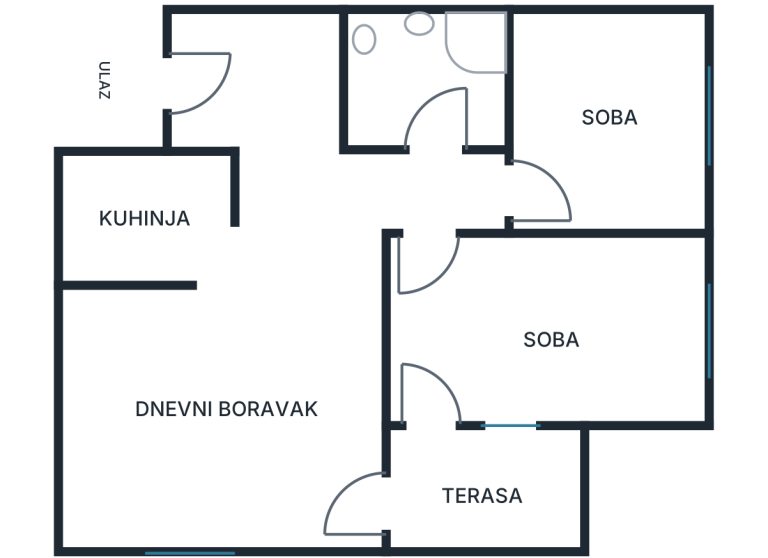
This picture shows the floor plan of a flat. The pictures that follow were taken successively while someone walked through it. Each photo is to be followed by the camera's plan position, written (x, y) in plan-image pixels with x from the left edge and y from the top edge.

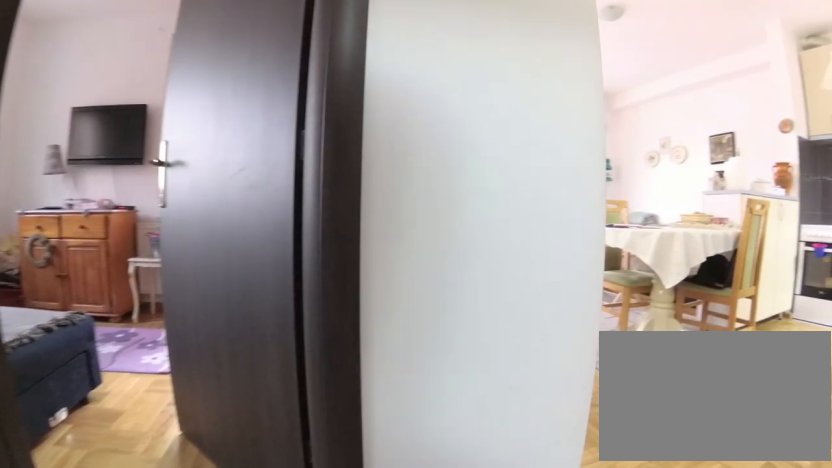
(449, 157)
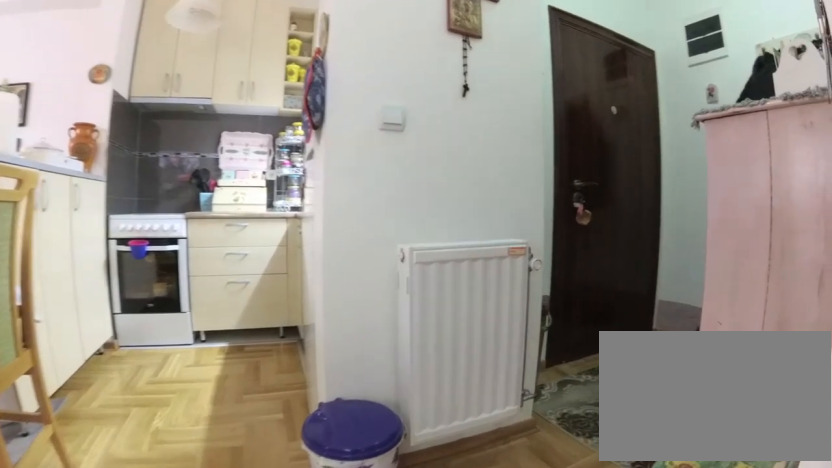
(336, 188)
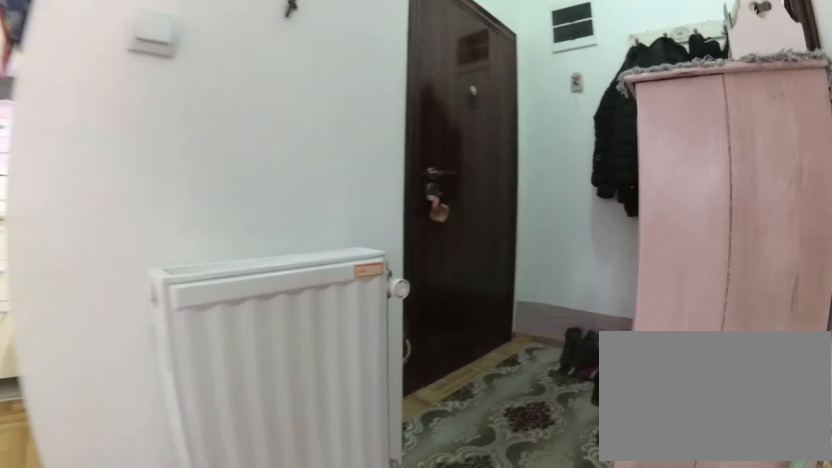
(322, 172)
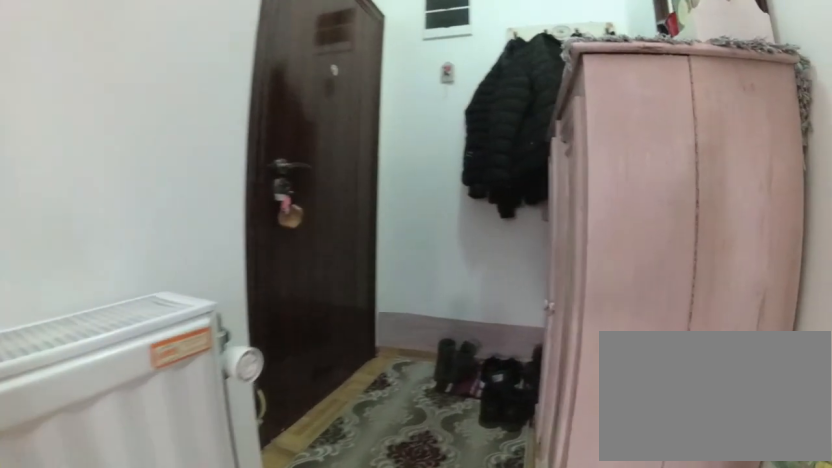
(311, 178)
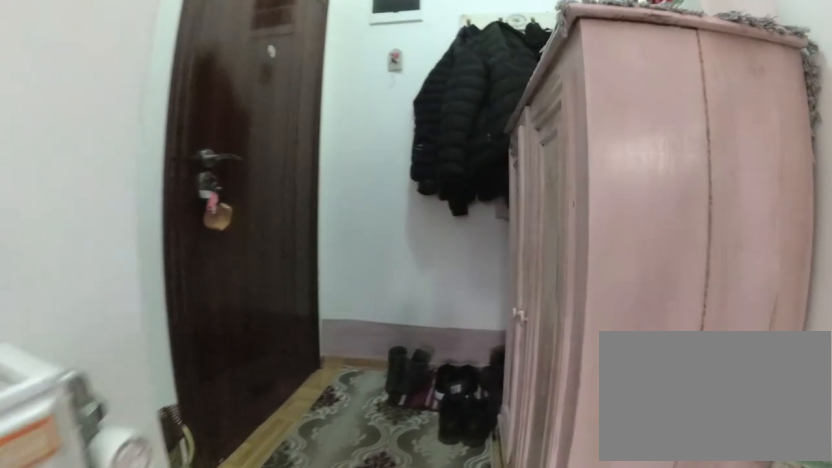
(308, 172)
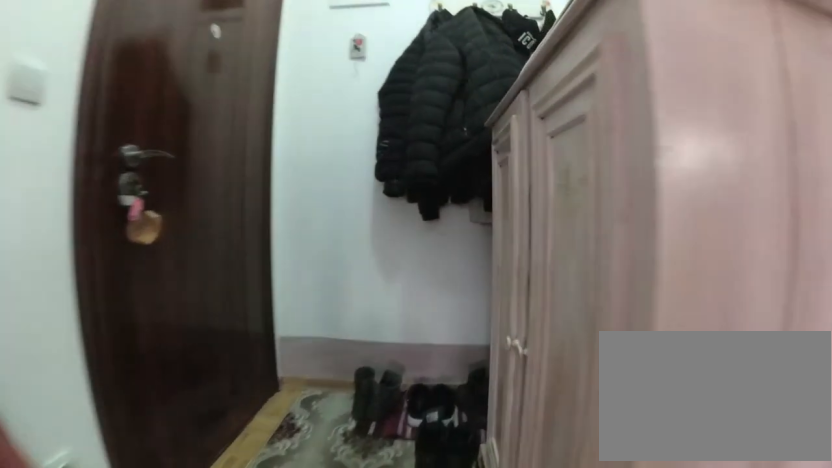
(308, 162)
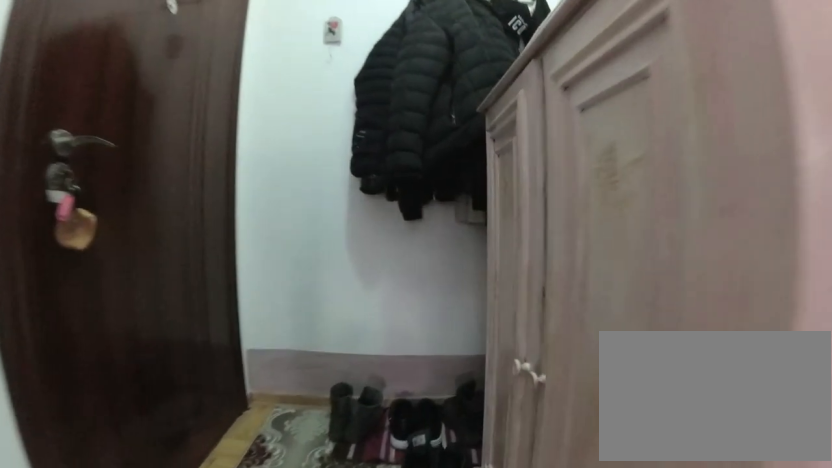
(308, 154)
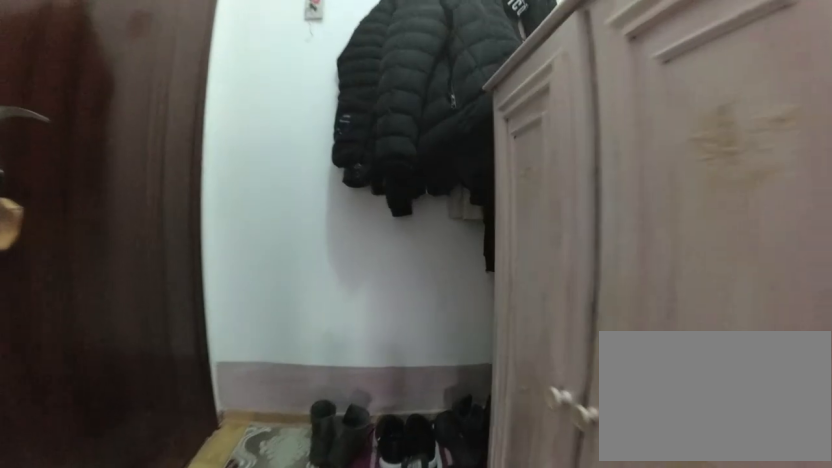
(308, 144)
